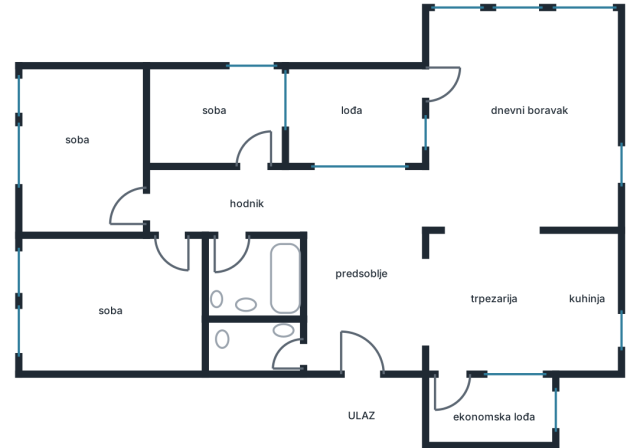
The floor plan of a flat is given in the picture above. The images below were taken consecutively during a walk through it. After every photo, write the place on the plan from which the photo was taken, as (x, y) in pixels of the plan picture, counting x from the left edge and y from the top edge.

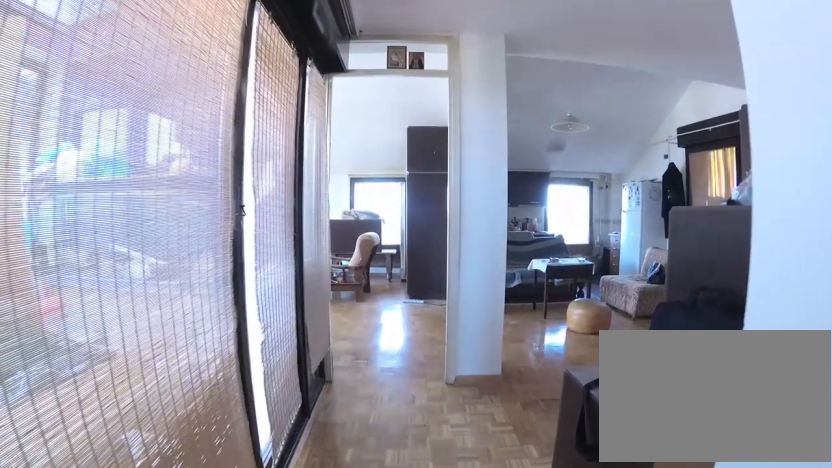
(256, 200)
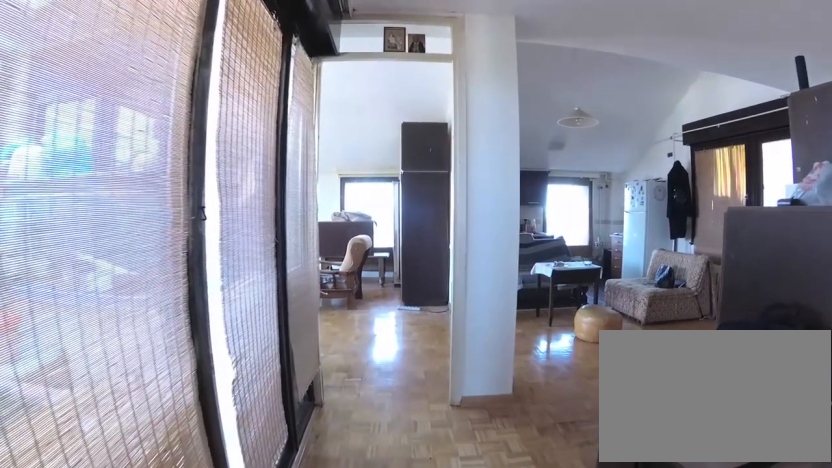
(273, 200)
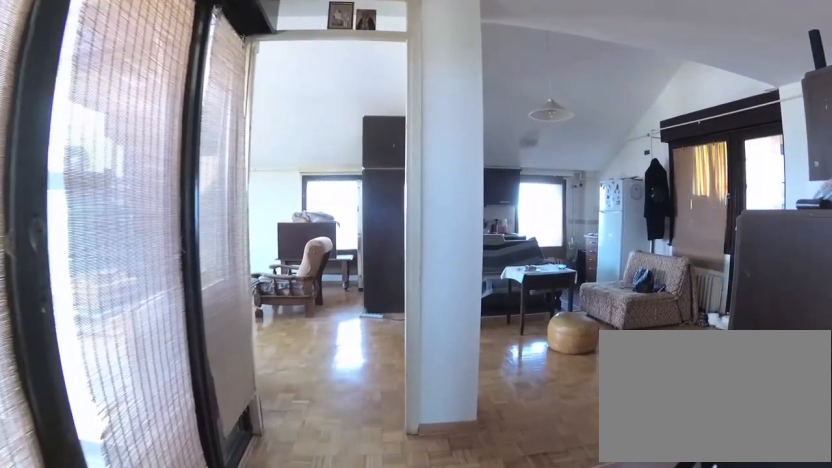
(289, 201)
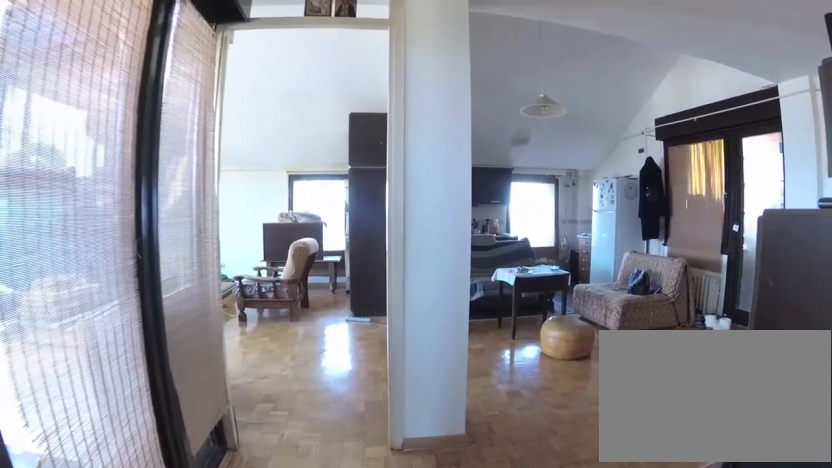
(297, 201)
